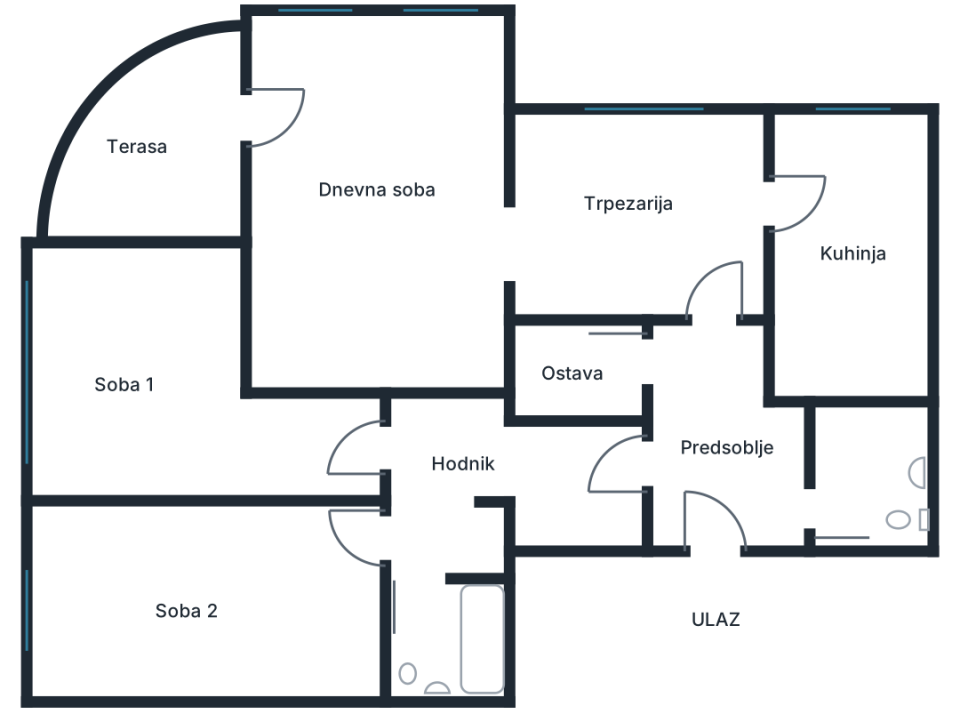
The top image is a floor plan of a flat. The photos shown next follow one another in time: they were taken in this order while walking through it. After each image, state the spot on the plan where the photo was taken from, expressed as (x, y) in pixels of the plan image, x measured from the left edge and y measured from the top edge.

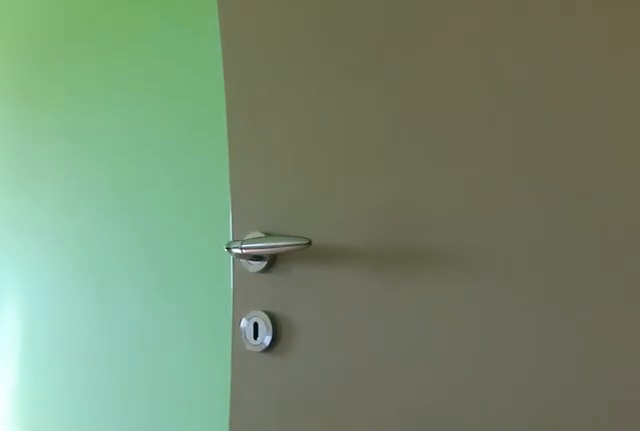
(353, 529)
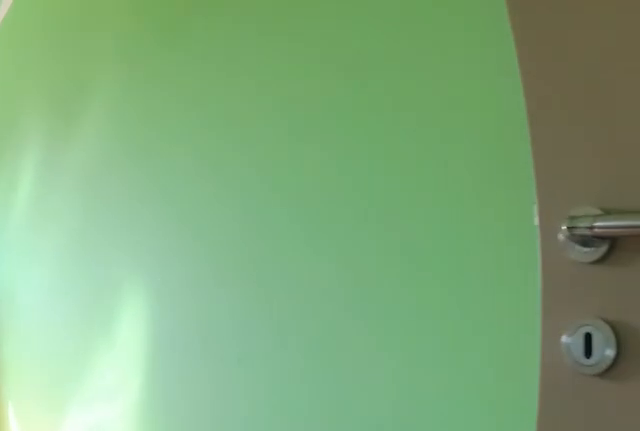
(334, 529)
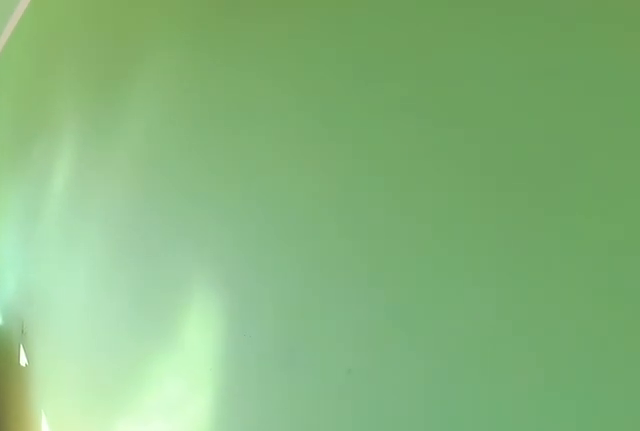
(321, 529)
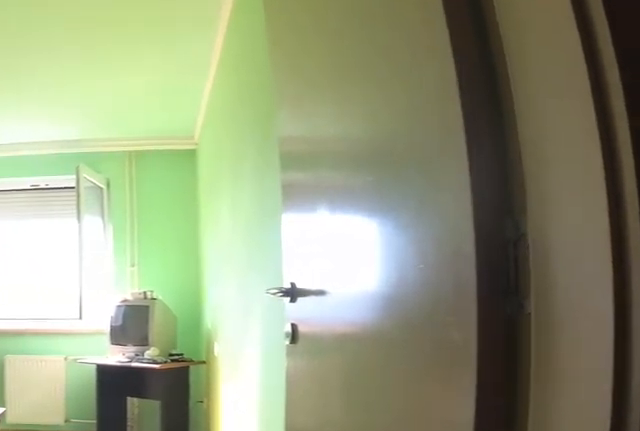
(461, 525)
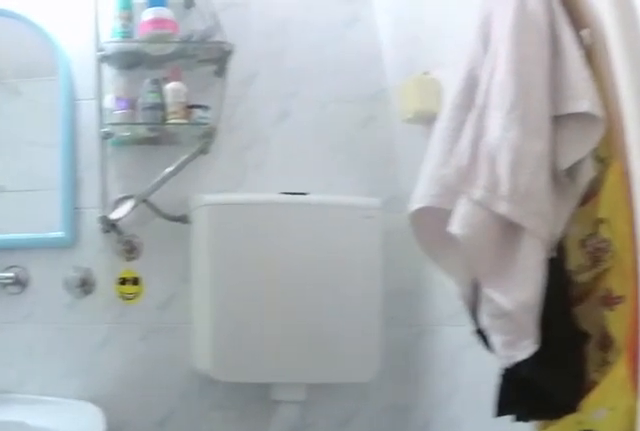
(423, 574)
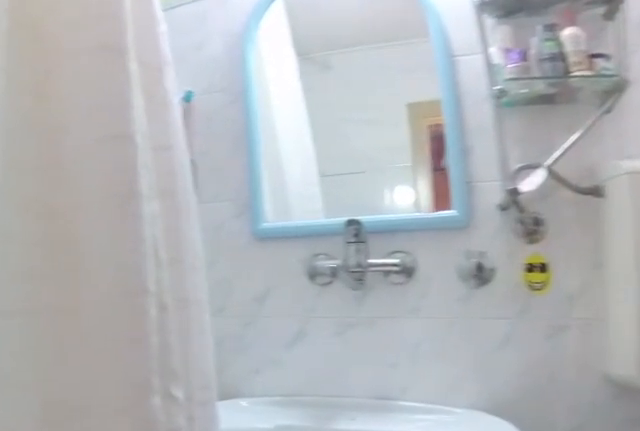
(423, 596)
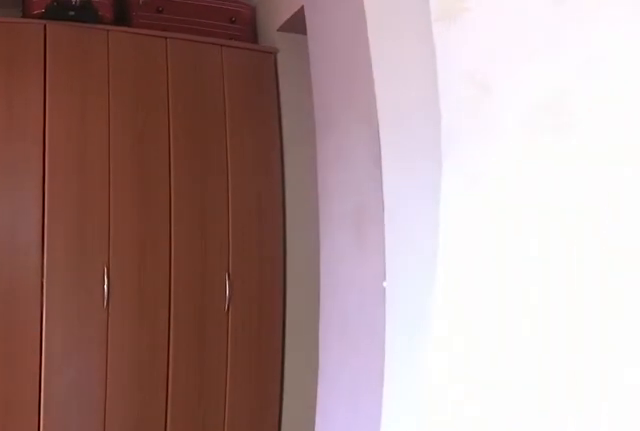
(445, 580)
